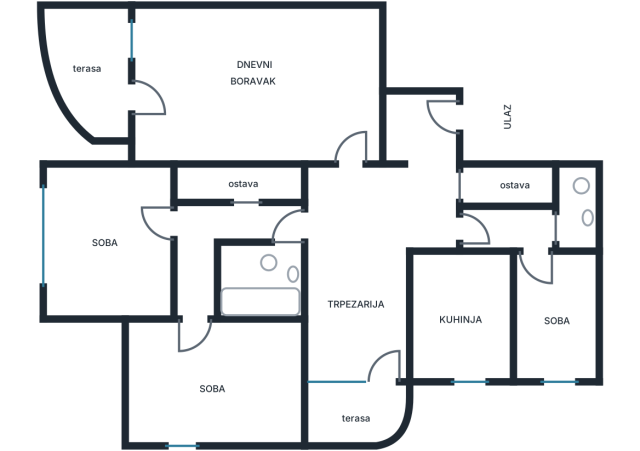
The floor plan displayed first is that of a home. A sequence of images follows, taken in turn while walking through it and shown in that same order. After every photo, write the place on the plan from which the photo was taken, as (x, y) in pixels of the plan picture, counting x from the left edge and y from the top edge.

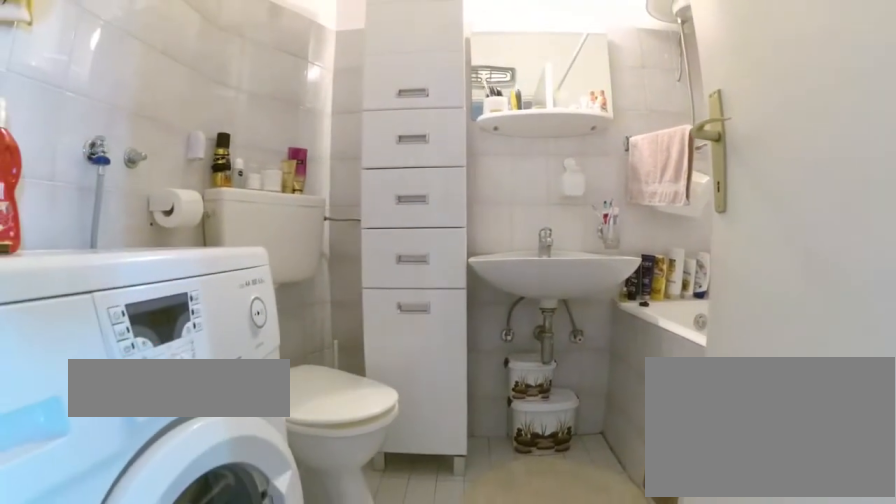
(202, 281)
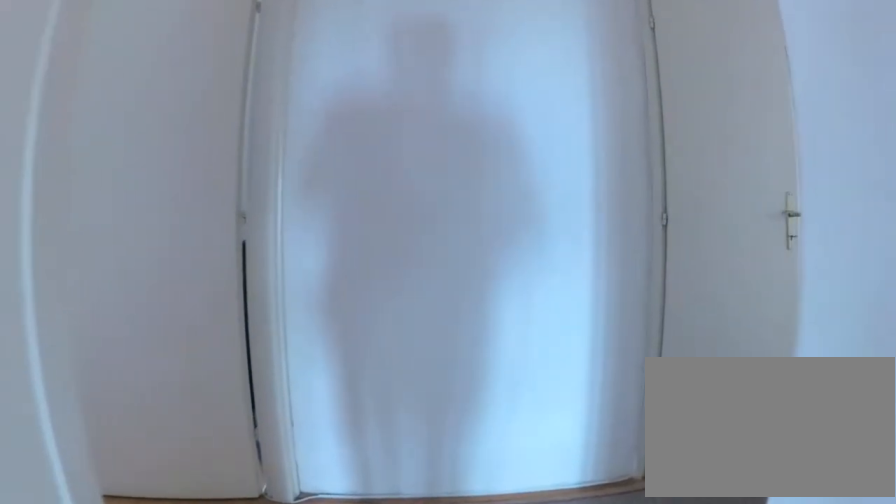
(195, 273)
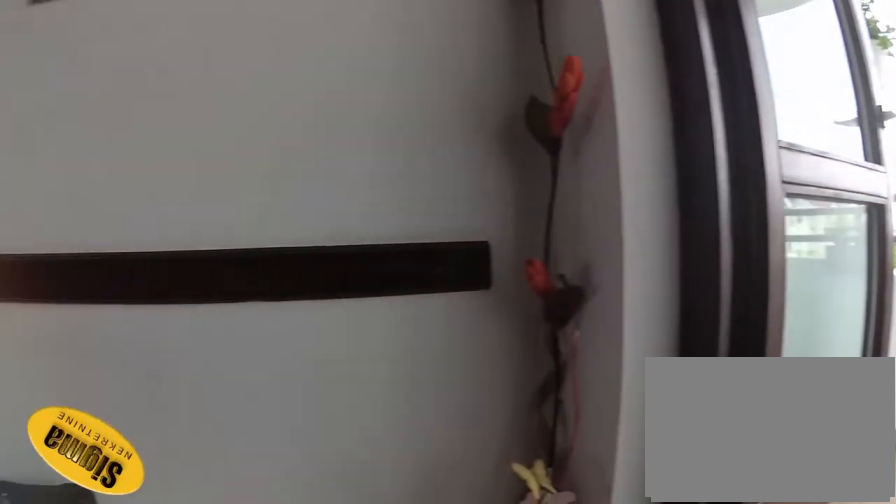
(356, 344)
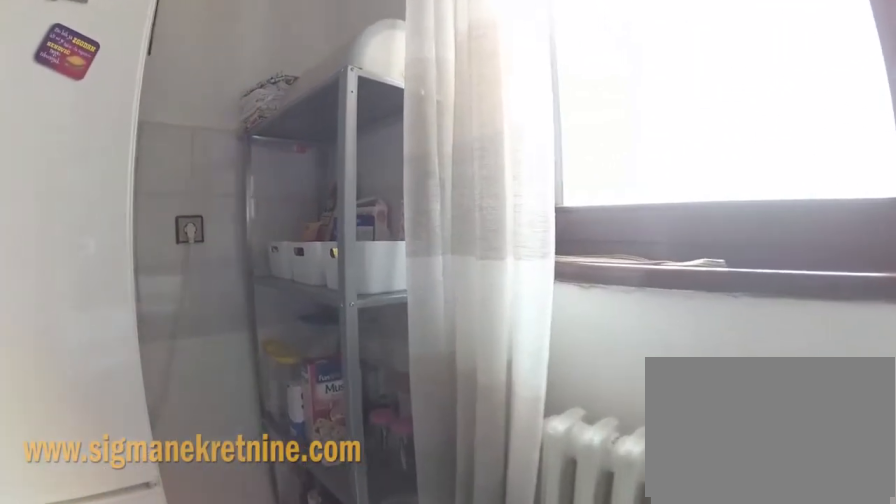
(463, 345)
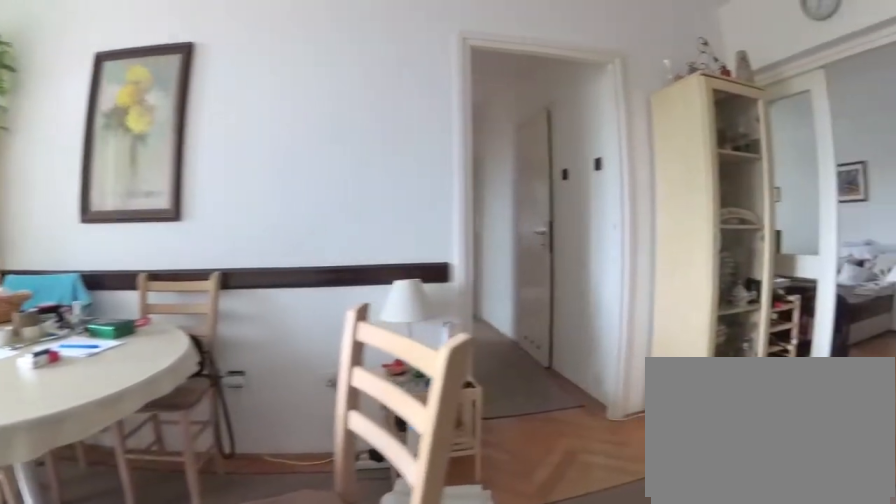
(398, 282)
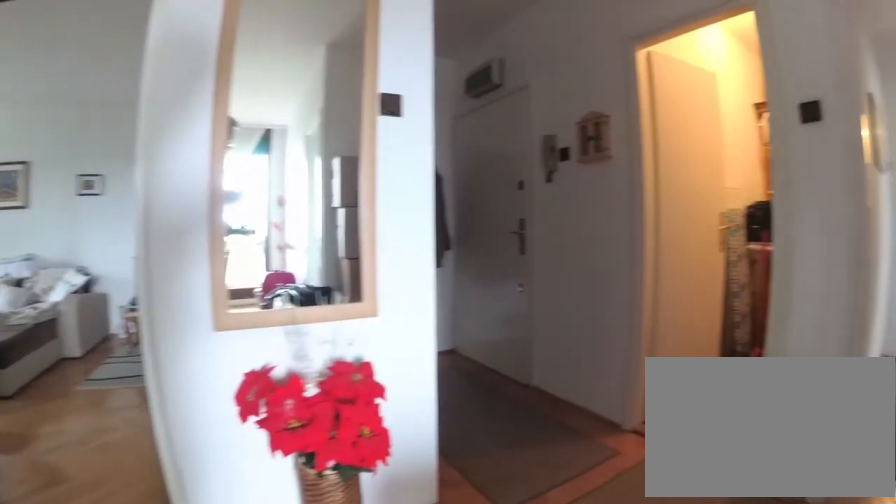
(346, 257)
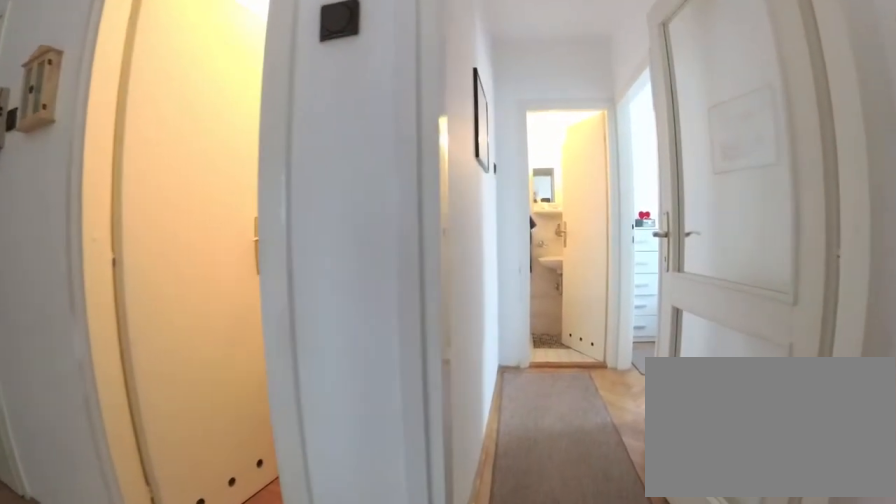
(403, 230)
